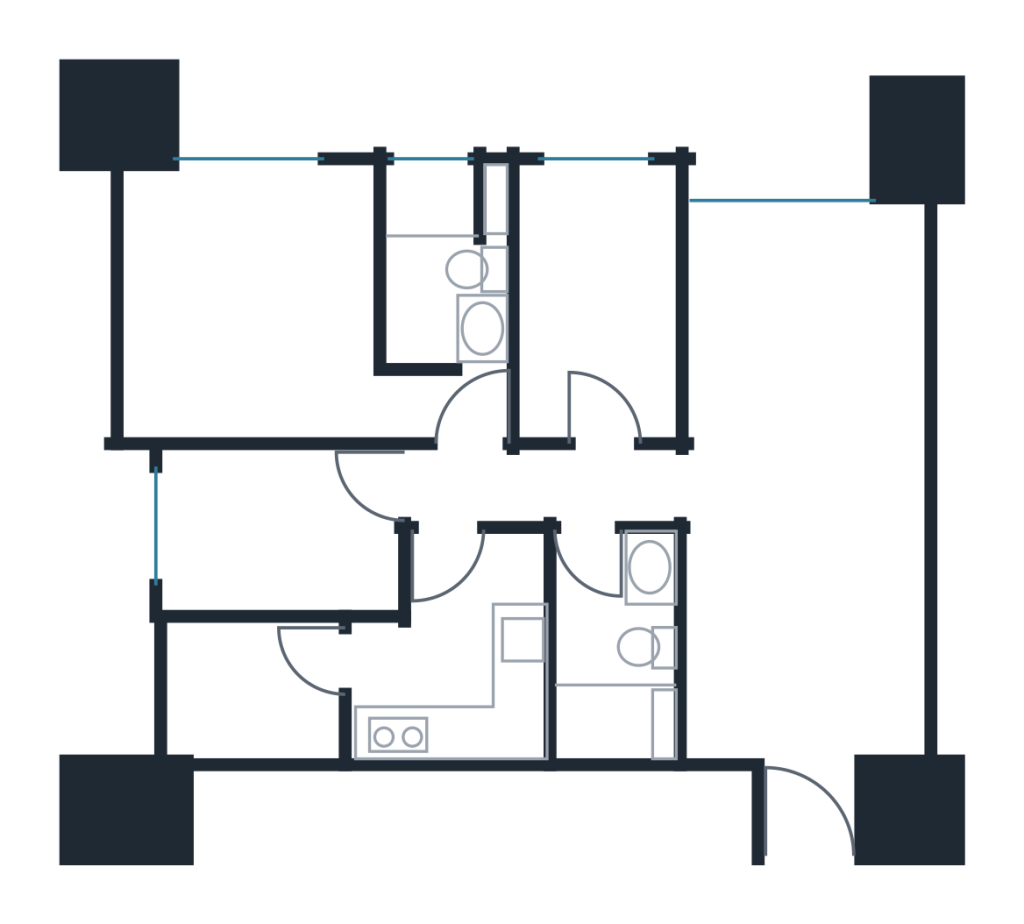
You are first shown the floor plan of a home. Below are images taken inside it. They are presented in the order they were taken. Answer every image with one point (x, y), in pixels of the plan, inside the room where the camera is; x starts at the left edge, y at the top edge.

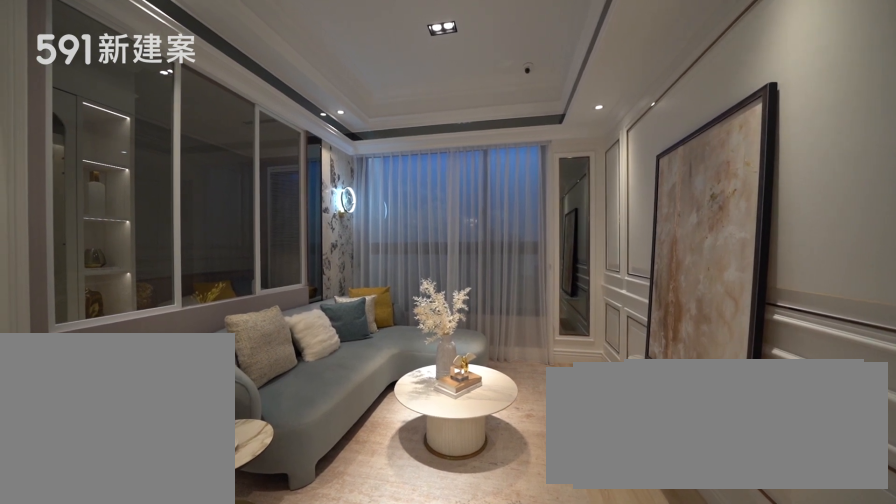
(804, 331)
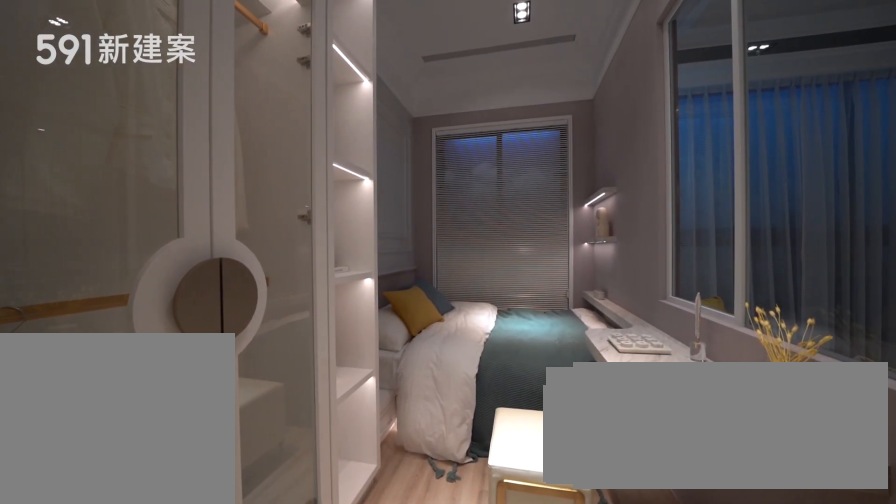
(595, 298)
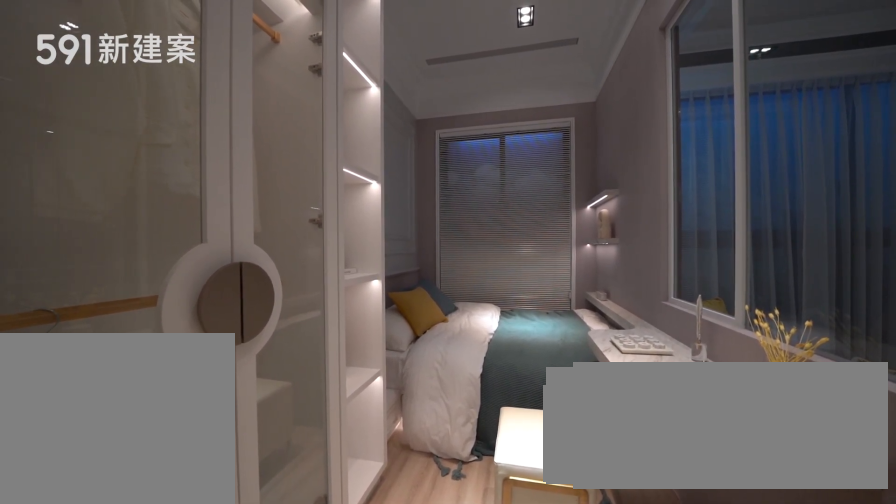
(595, 298)
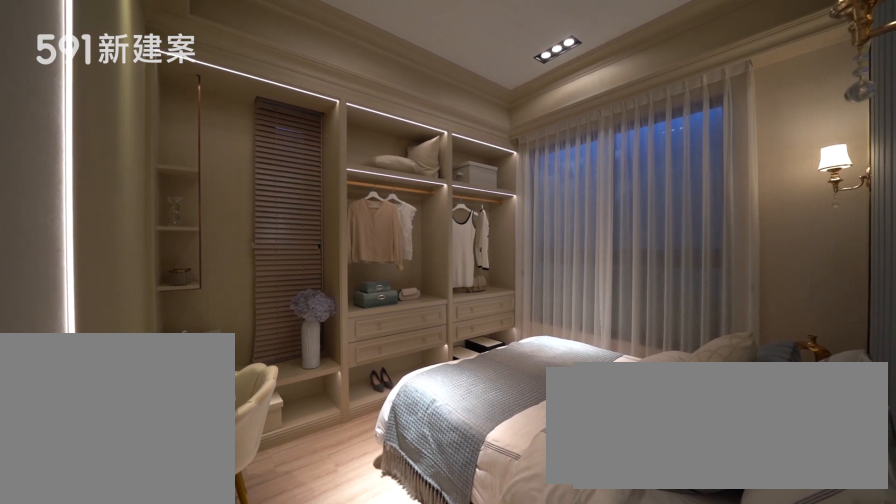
(271, 311)
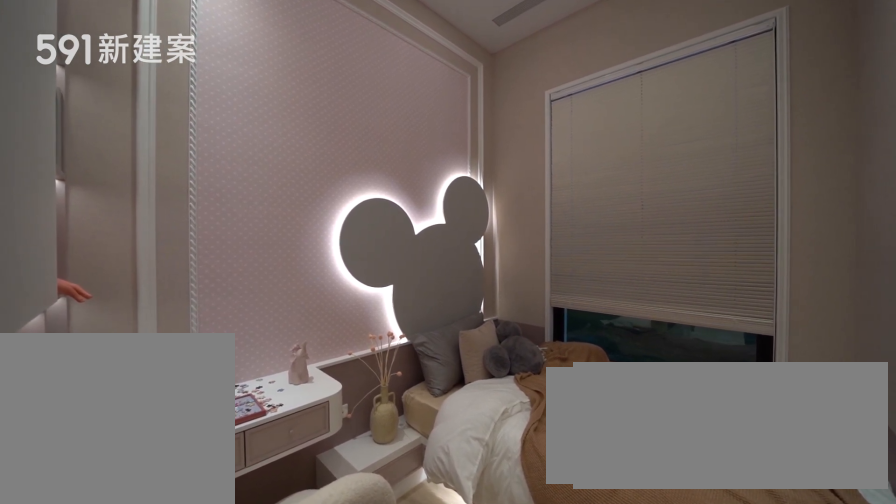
(279, 535)
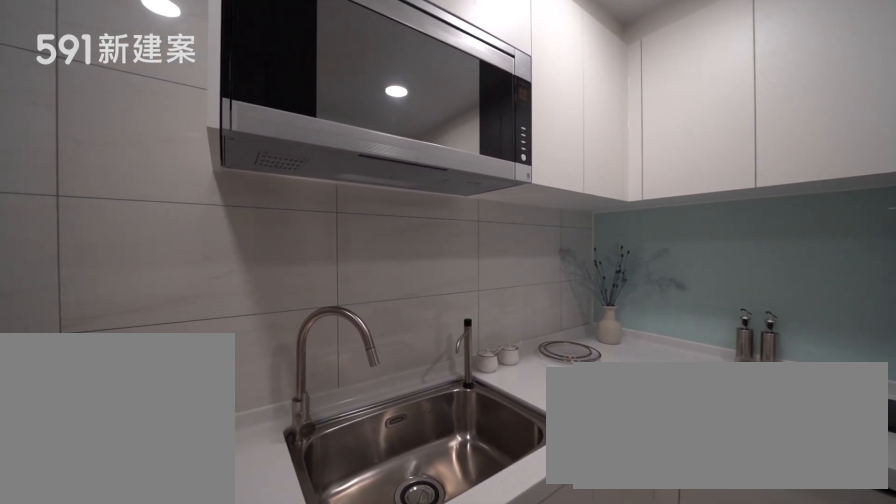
(461, 653)
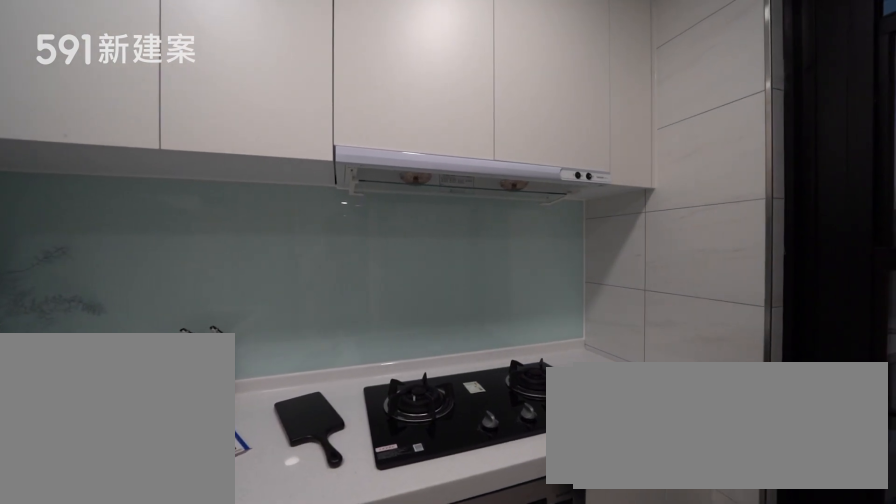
(461, 653)
